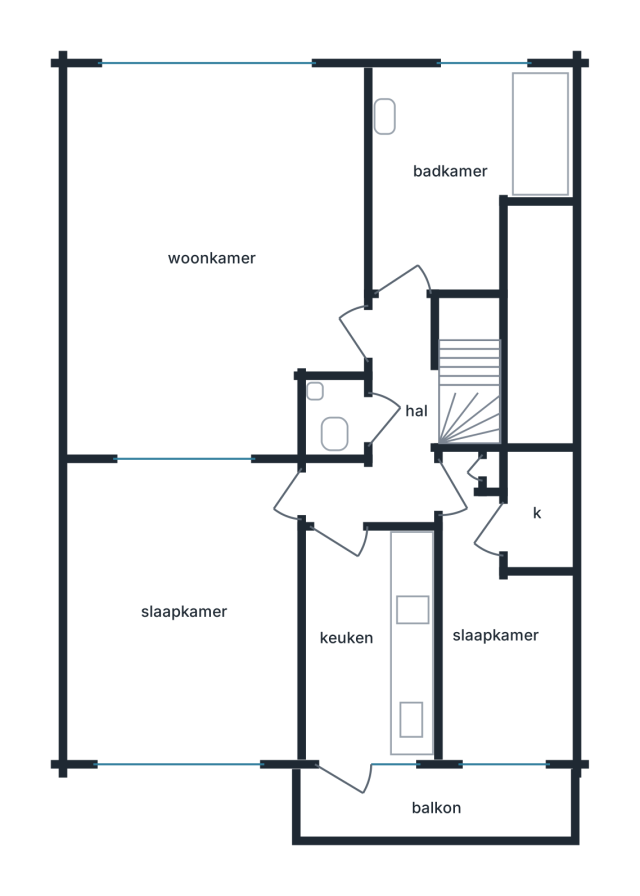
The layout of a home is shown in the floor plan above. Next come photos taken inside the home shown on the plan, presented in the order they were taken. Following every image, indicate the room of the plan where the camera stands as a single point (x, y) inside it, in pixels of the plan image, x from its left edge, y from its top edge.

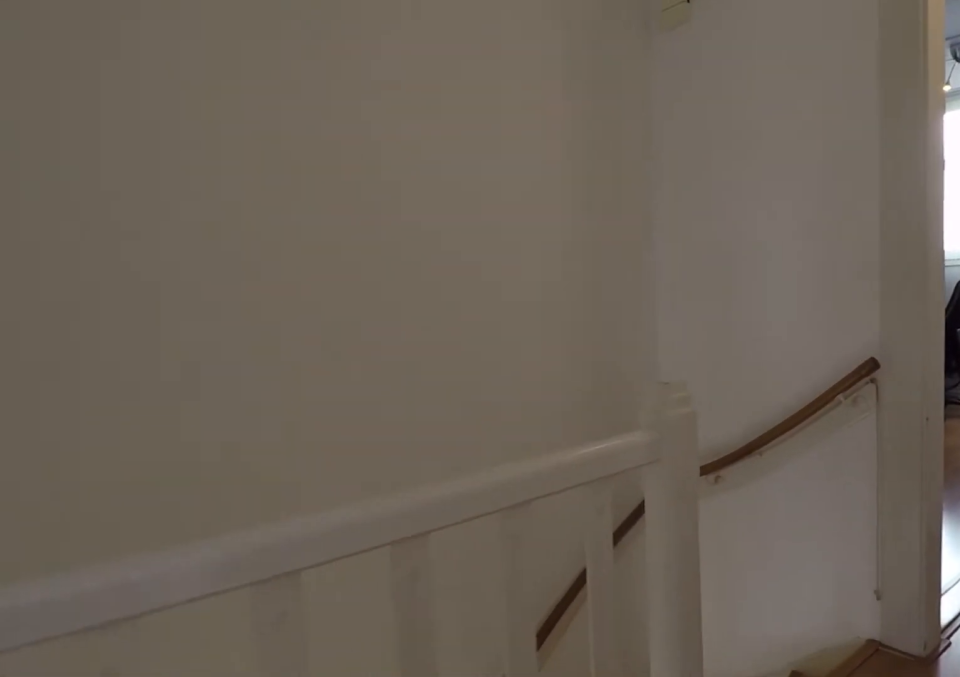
(389, 425)
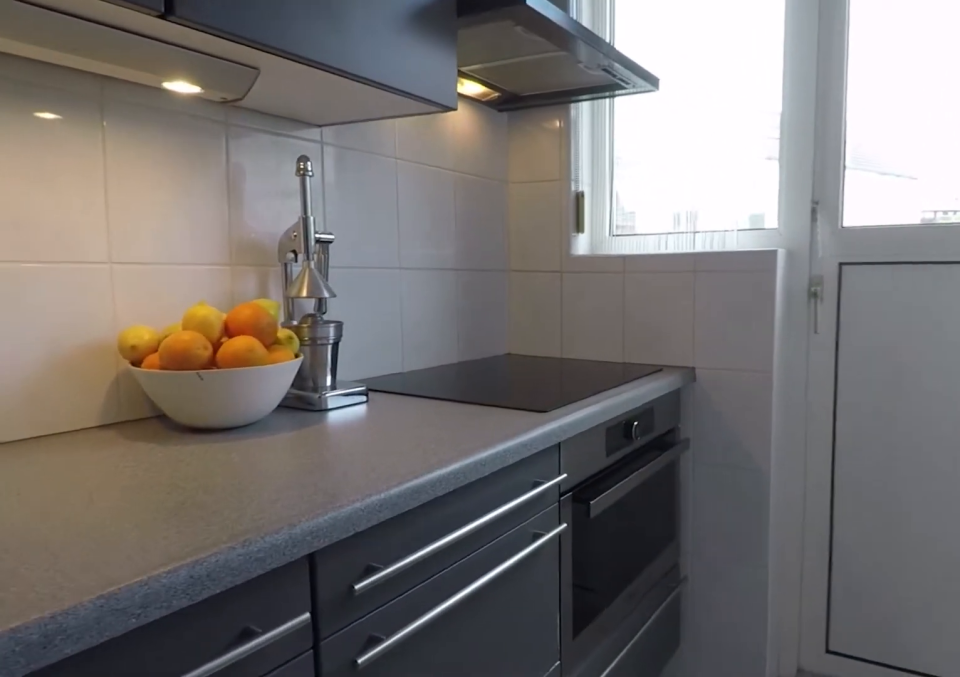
(368, 640)
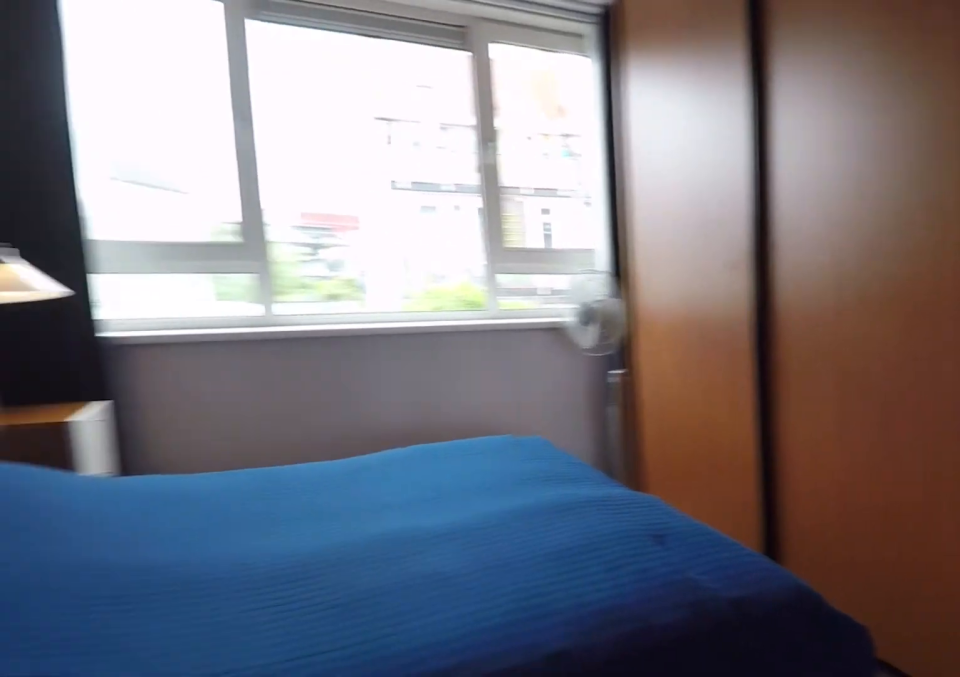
(185, 610)
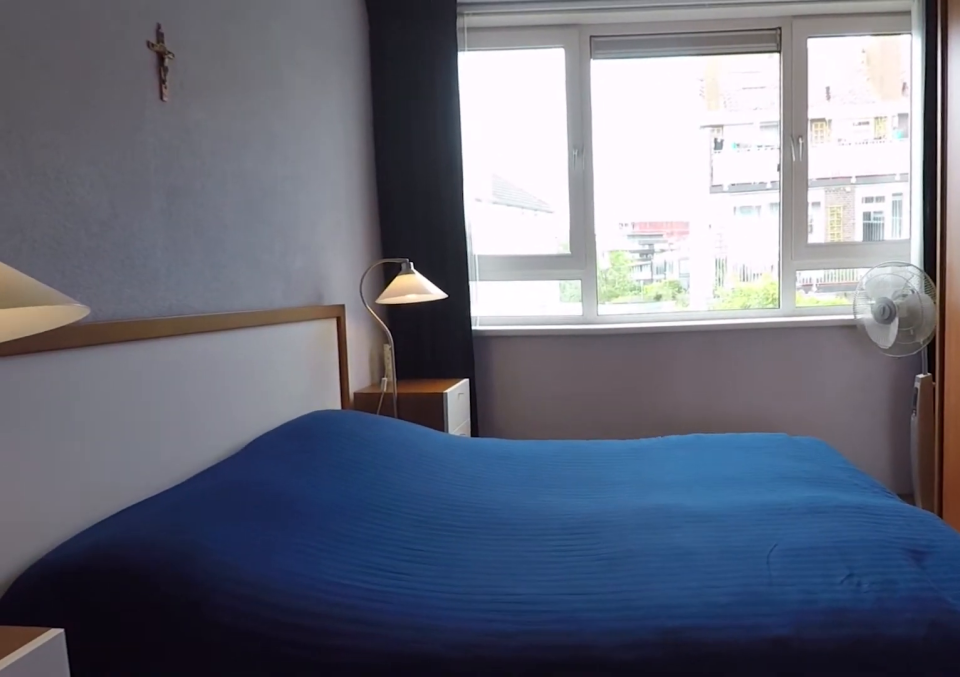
(185, 610)
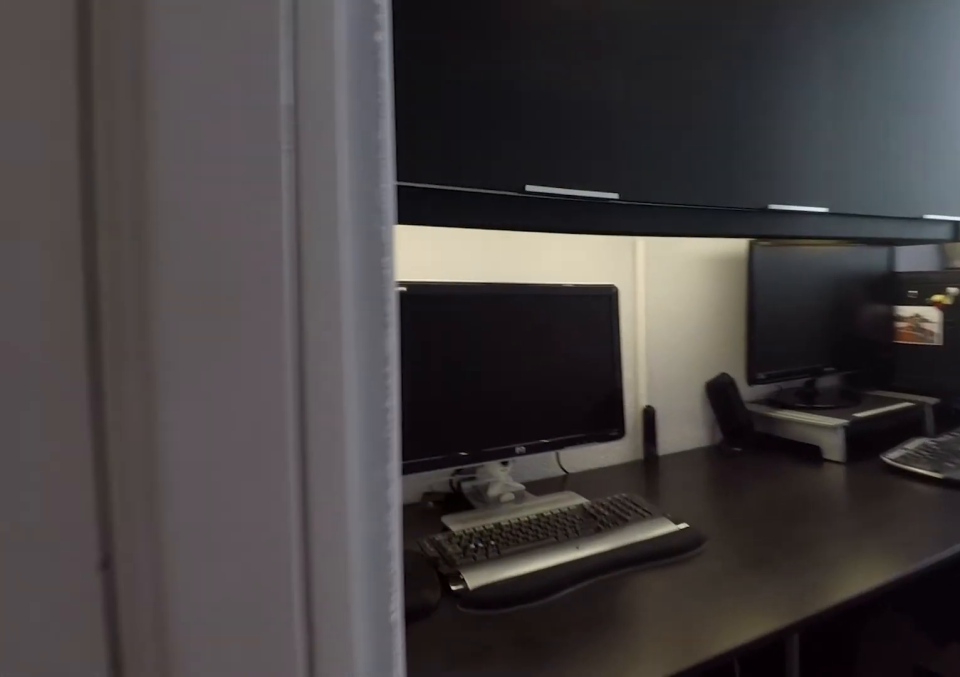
(497, 633)
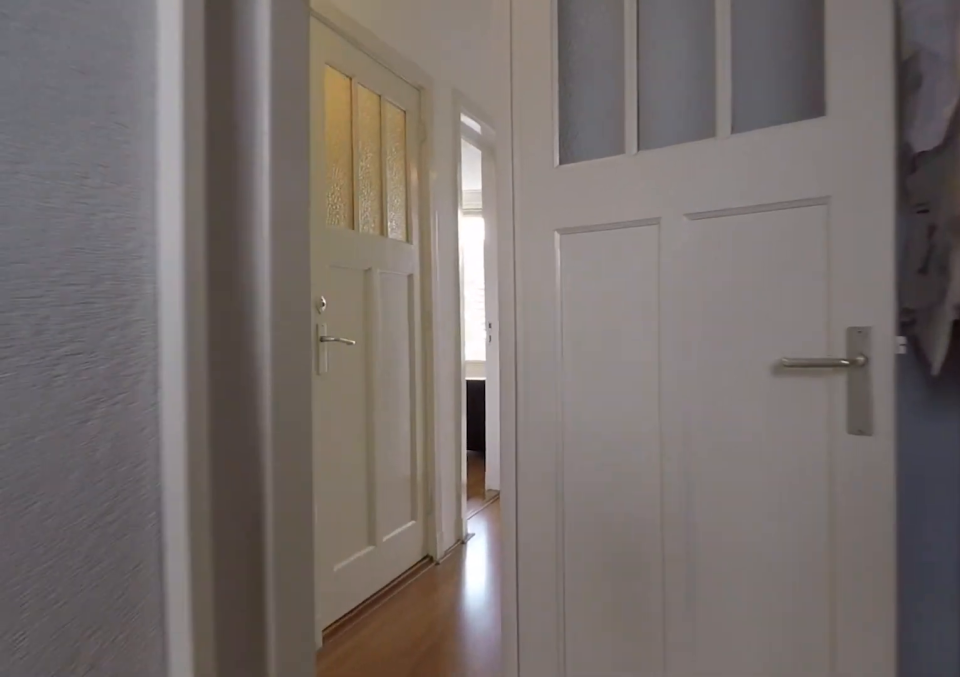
(497, 633)
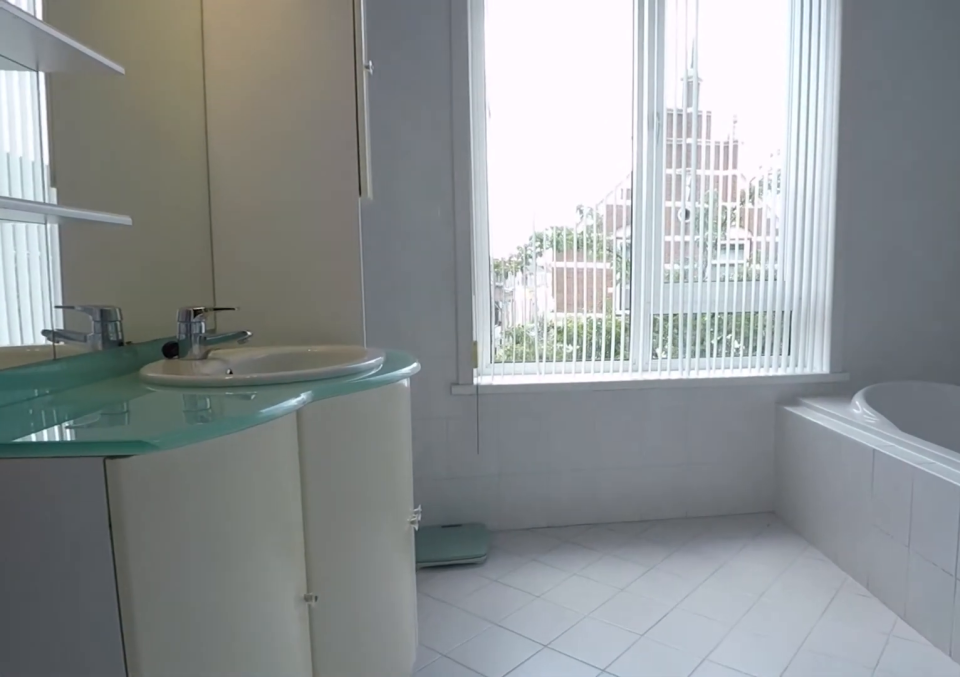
(458, 170)
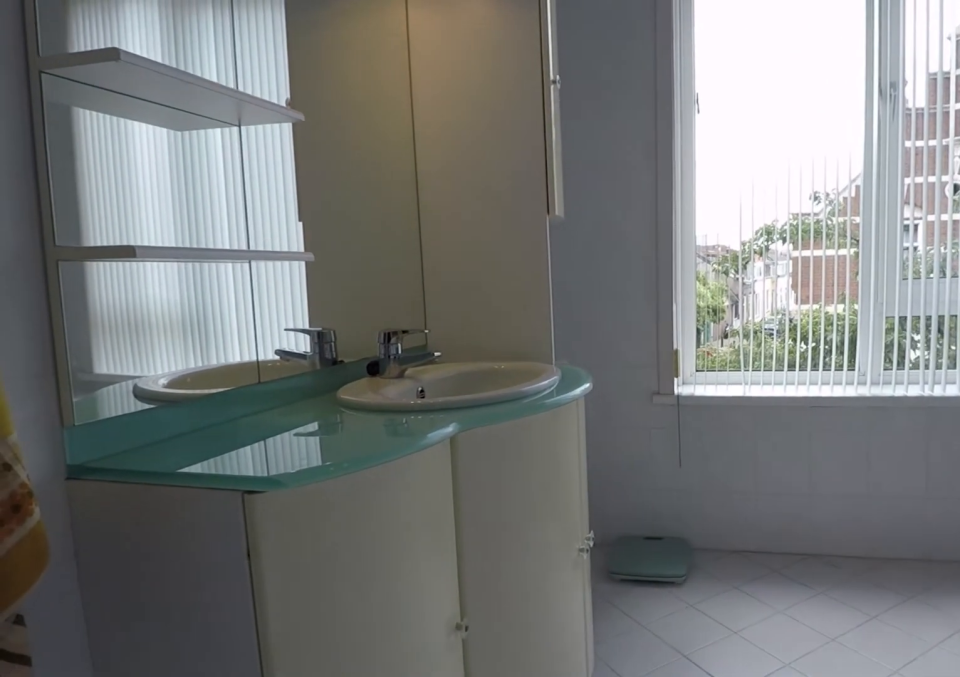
(458, 170)
